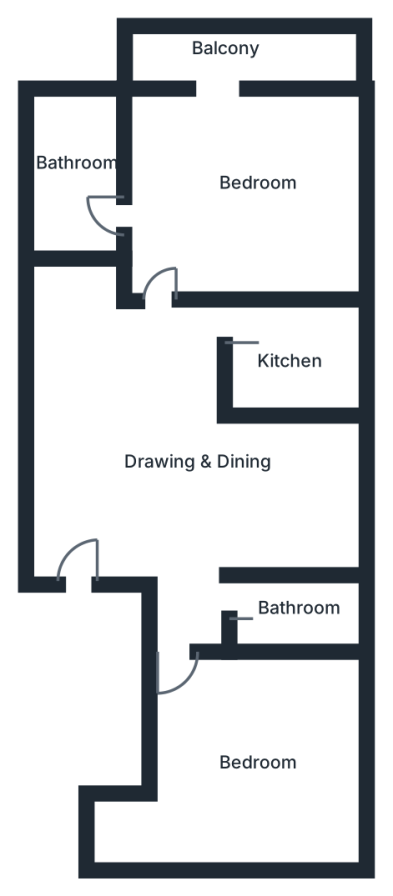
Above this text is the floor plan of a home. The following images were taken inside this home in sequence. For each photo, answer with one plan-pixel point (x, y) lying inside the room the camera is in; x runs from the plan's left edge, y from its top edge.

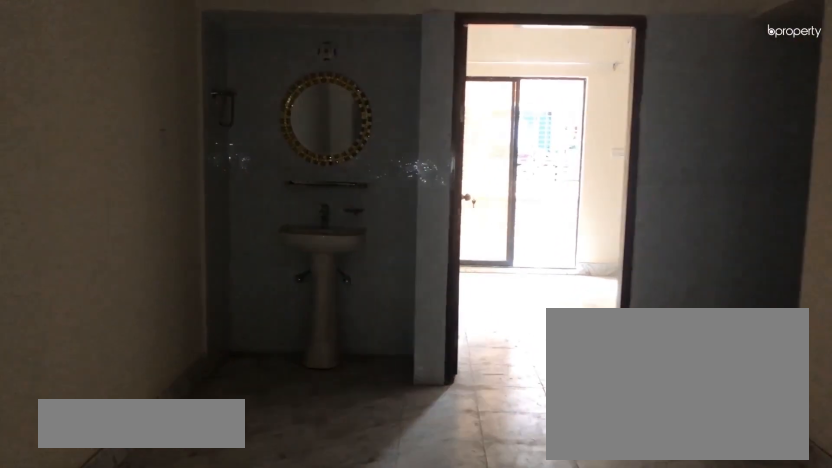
(176, 469)
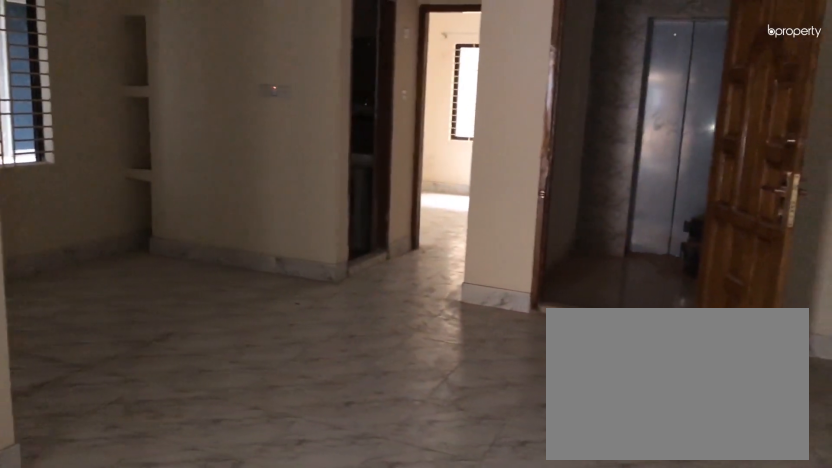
(176, 469)
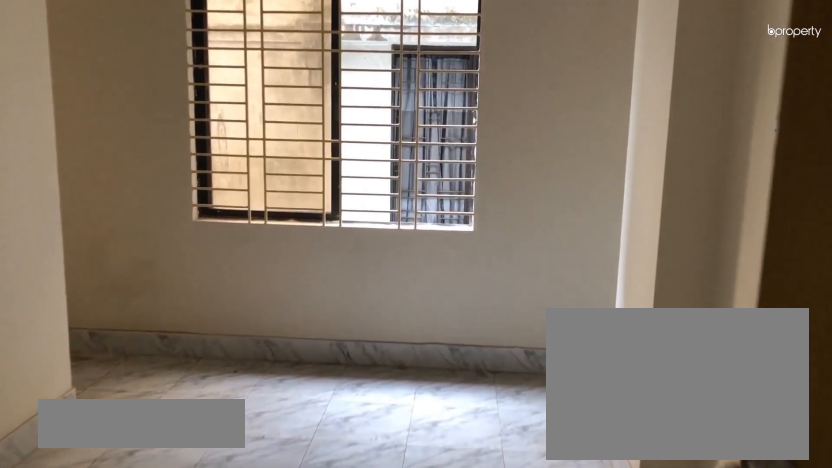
(254, 780)
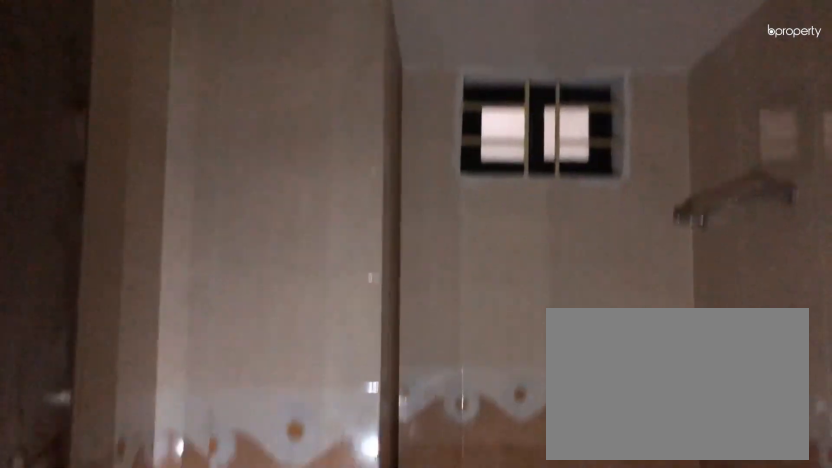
(306, 618)
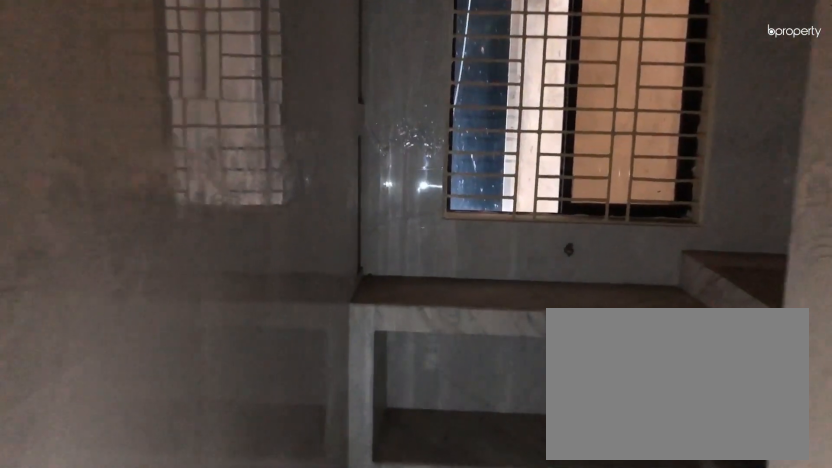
(294, 358)
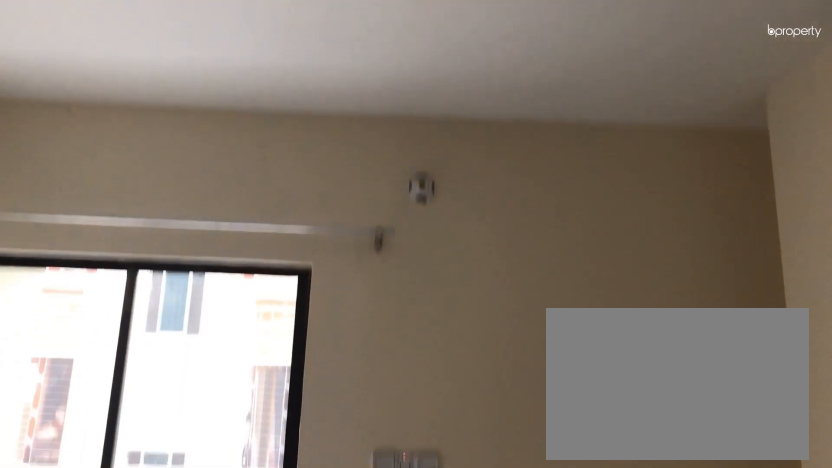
(250, 197)
